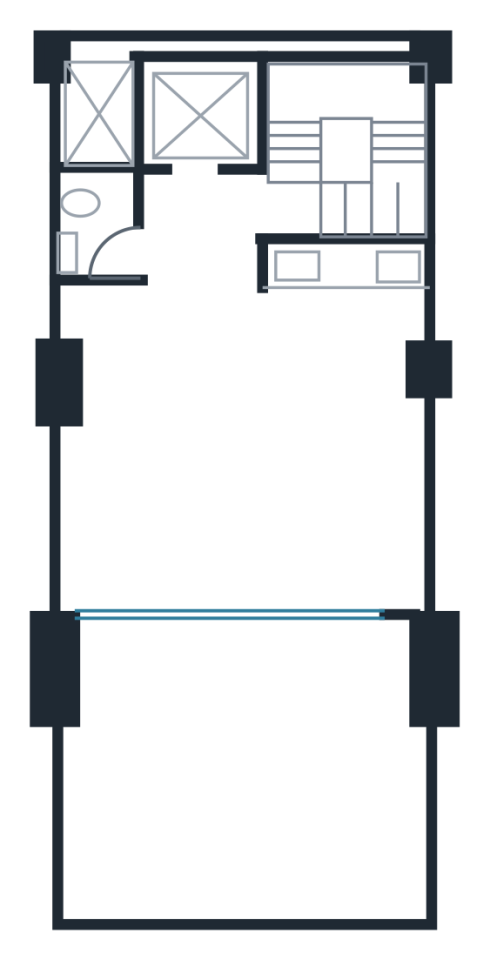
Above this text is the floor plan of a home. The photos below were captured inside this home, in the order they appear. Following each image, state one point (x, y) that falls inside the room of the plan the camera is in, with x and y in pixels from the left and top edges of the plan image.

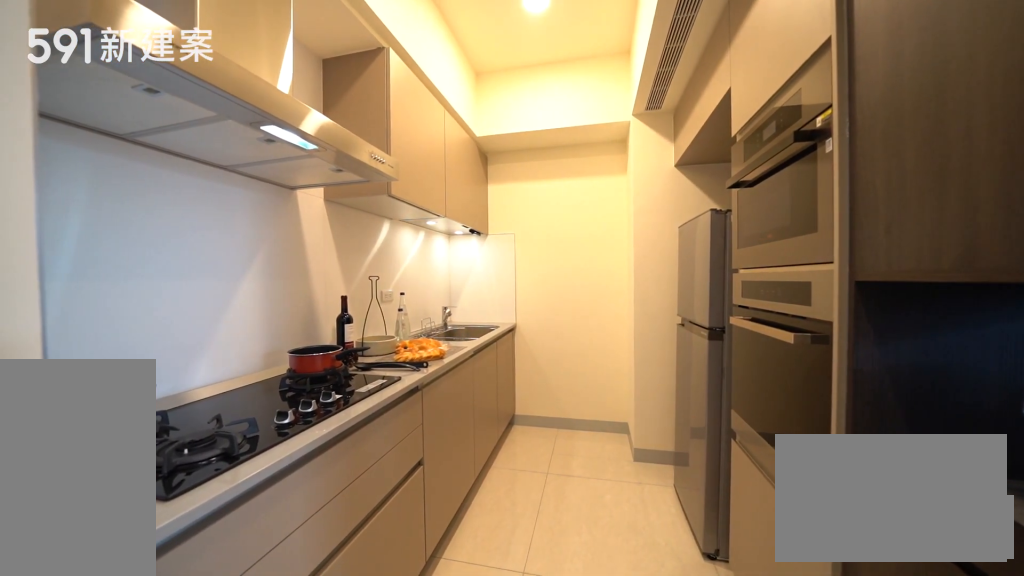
(359, 307)
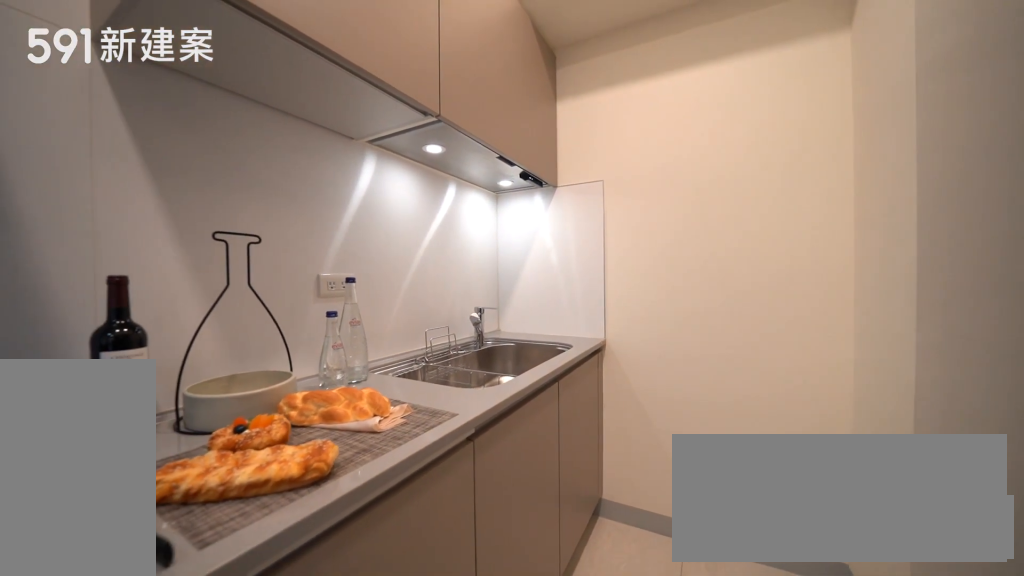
(359, 307)
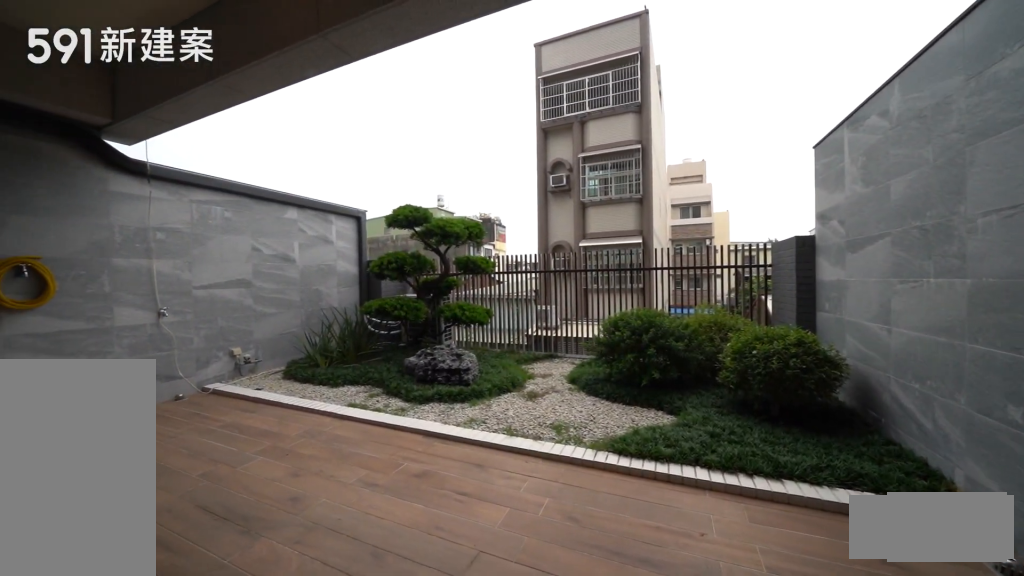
(243, 776)
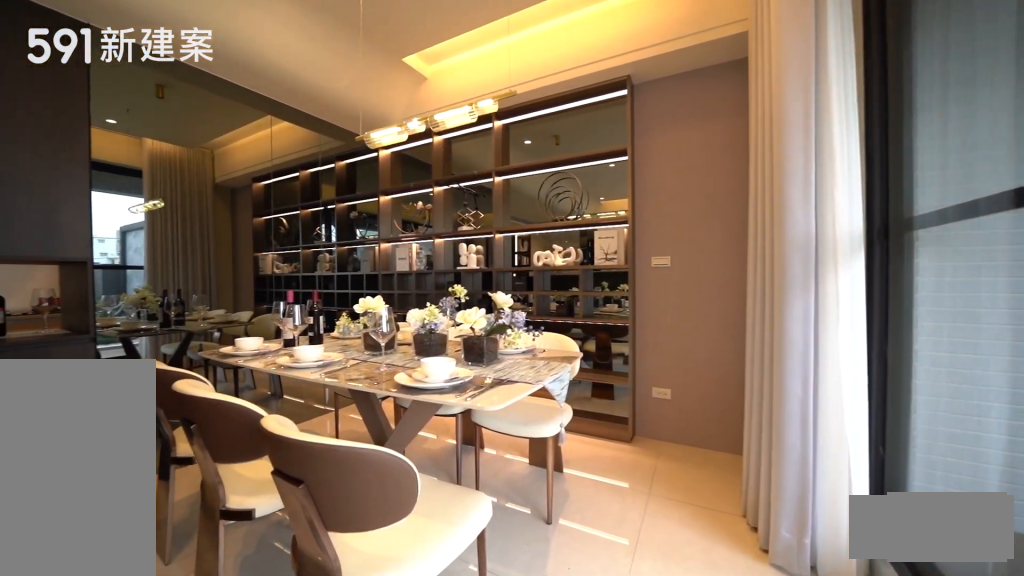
(363, 507)
